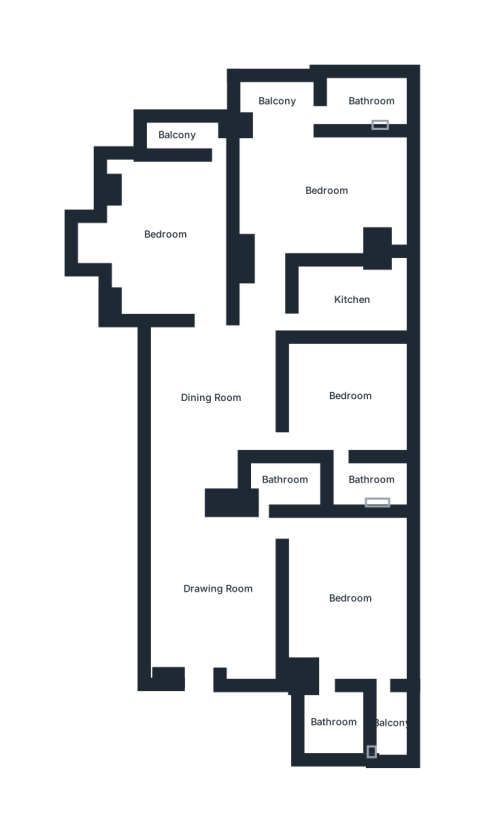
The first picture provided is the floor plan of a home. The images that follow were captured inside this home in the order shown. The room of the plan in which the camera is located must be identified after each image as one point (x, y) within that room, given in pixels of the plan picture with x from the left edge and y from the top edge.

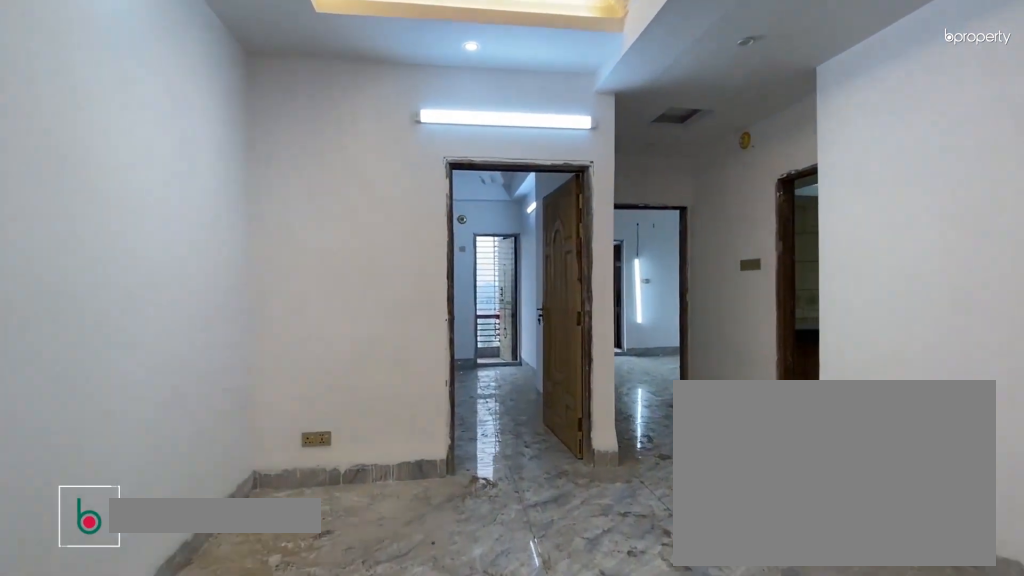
(209, 397)
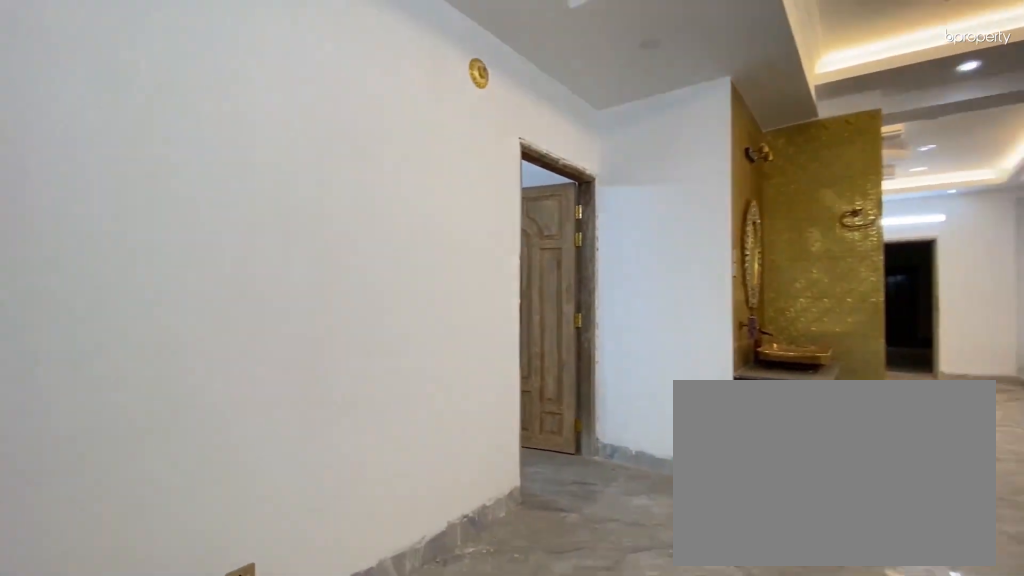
(209, 397)
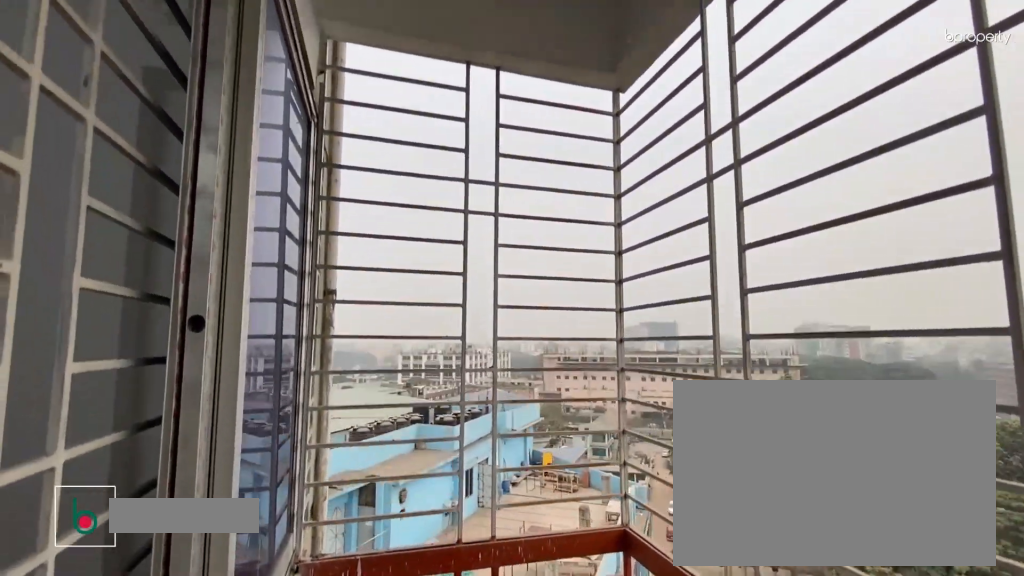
(178, 135)
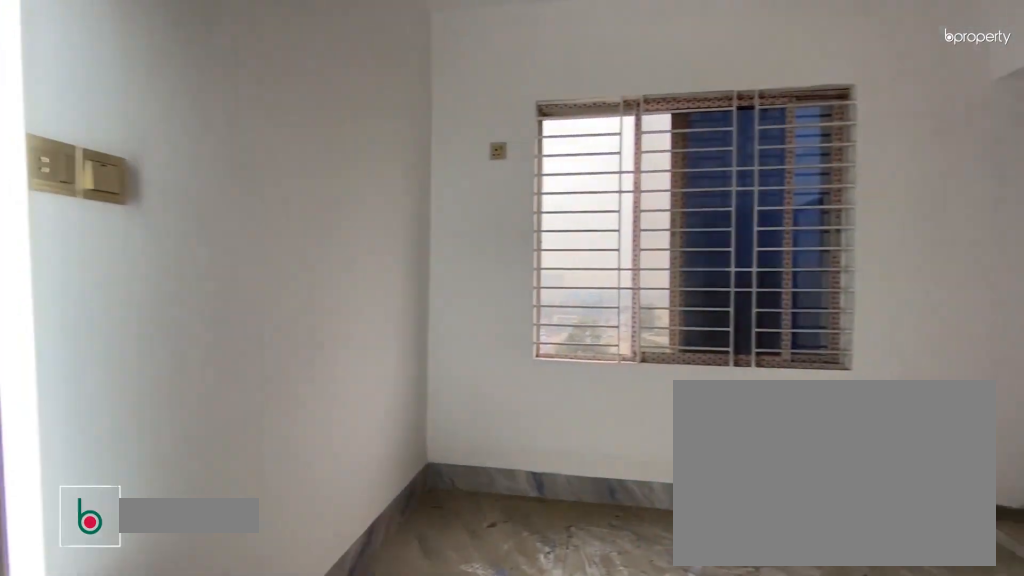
(326, 193)
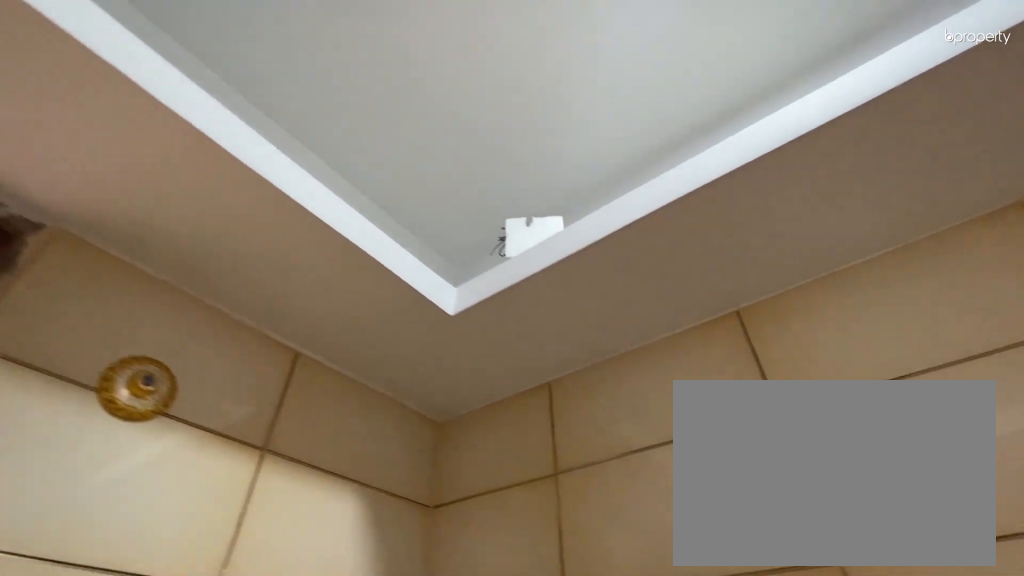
(351, 298)
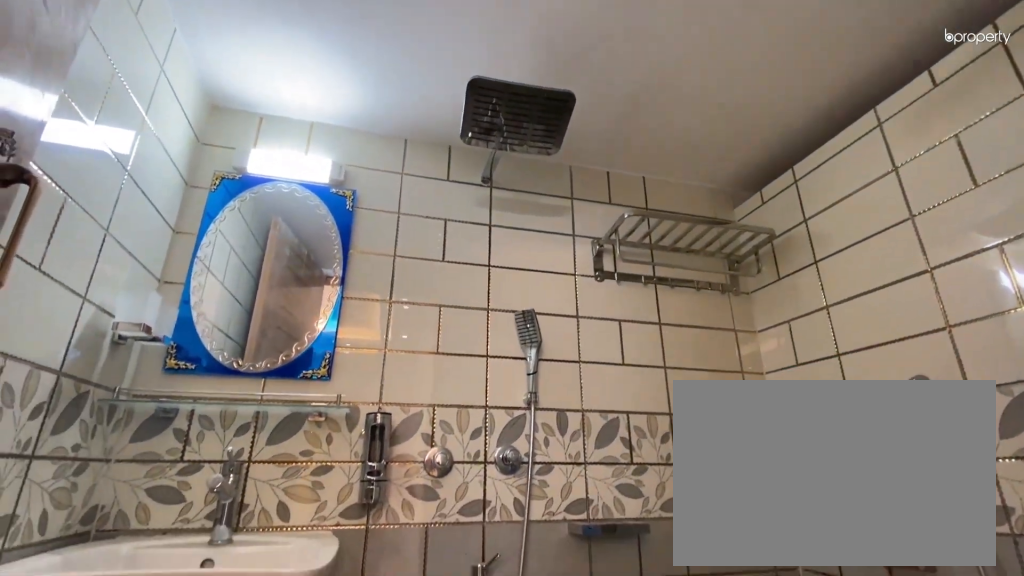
(286, 480)
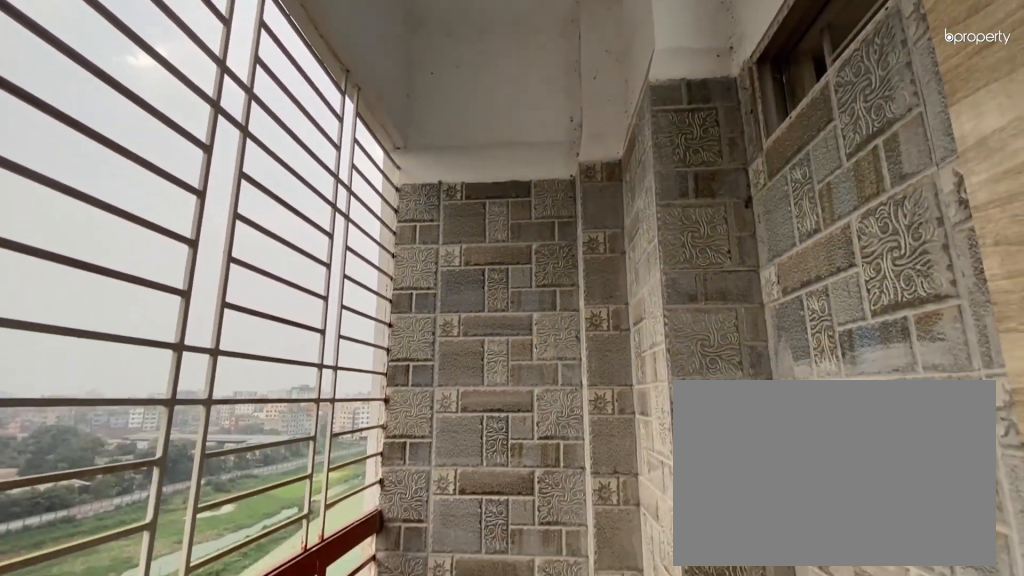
(391, 725)
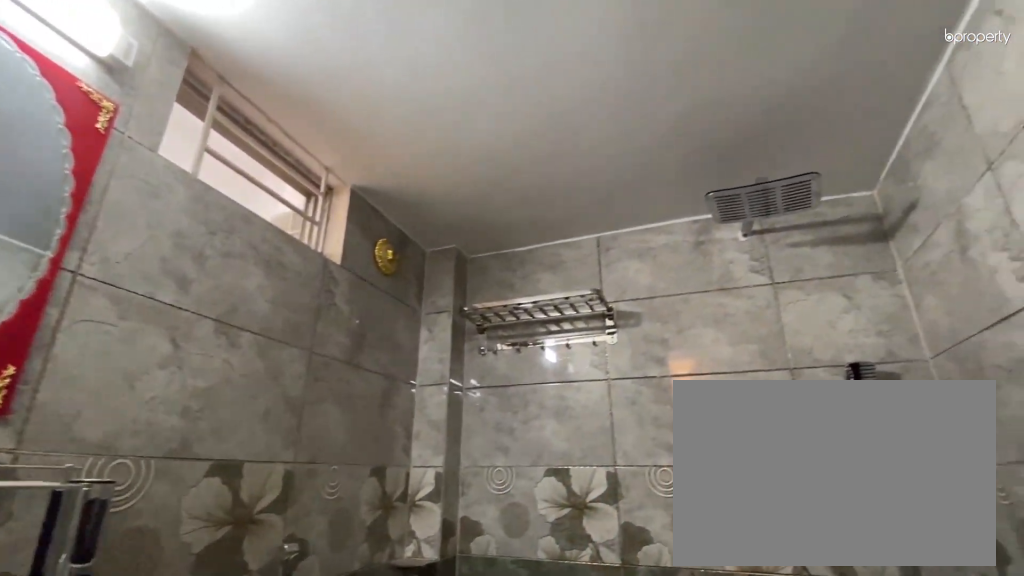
(336, 721)
